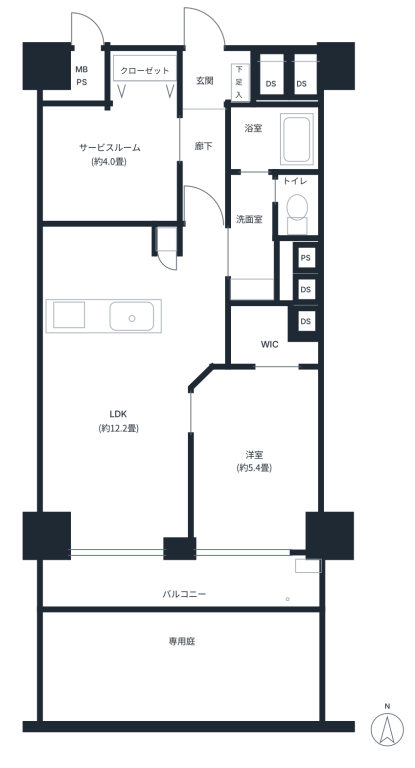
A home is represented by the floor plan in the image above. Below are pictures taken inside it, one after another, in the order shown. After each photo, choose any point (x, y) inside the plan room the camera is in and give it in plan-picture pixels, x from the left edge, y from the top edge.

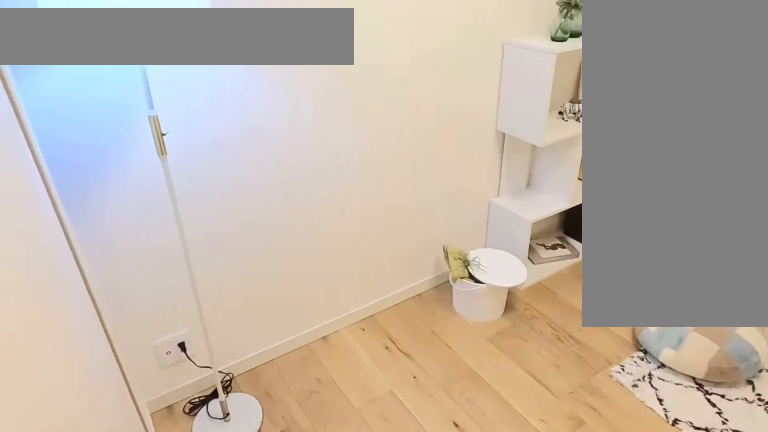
(113, 160)
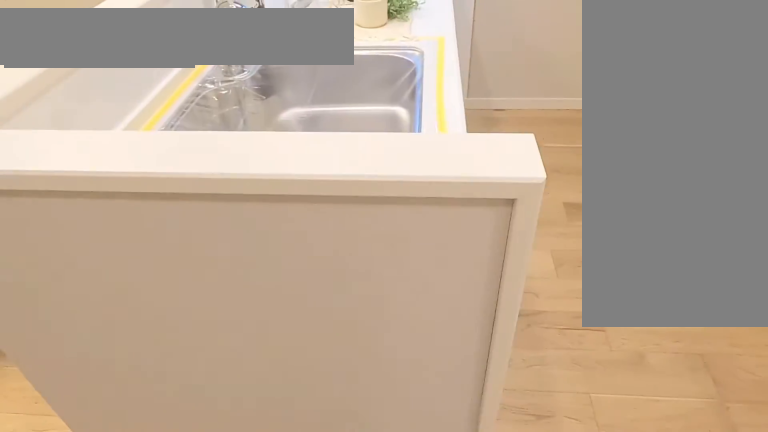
(110, 264)
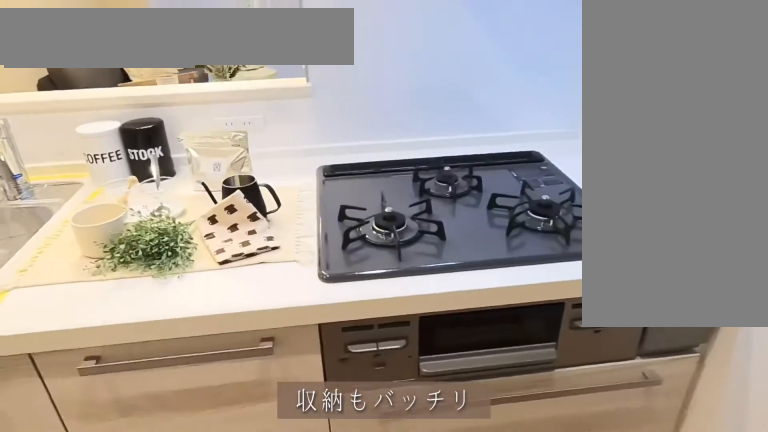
(110, 263)
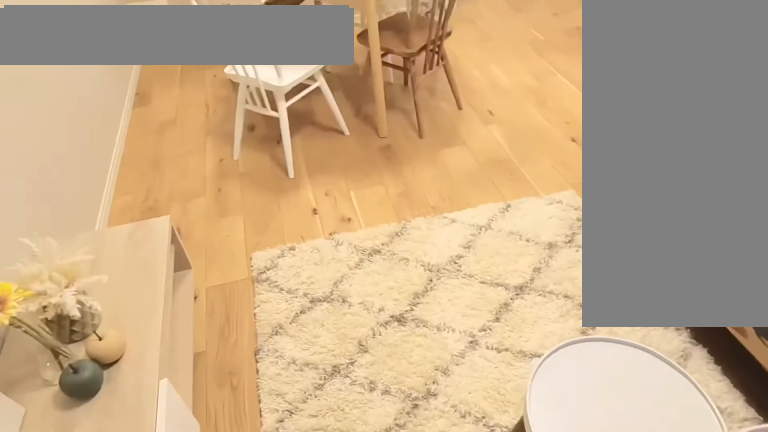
(122, 429)
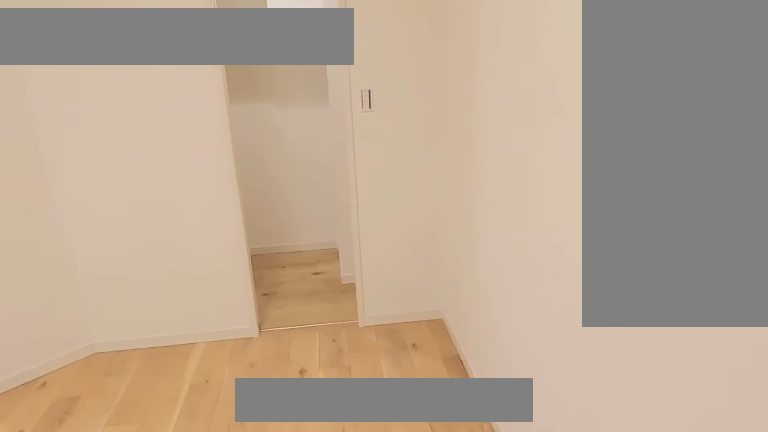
(263, 457)
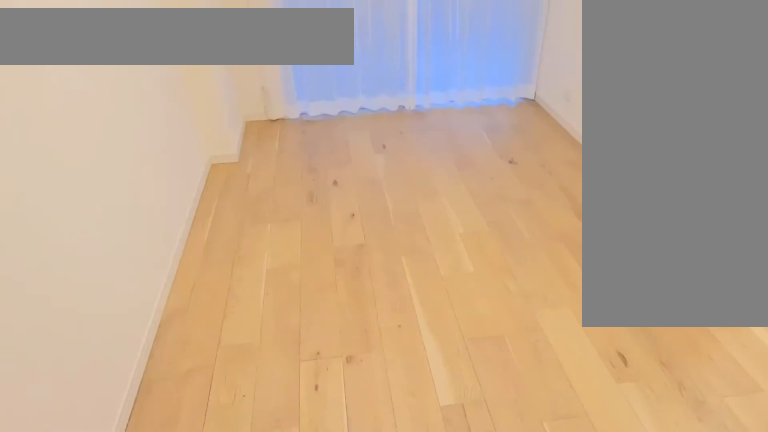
(264, 457)
